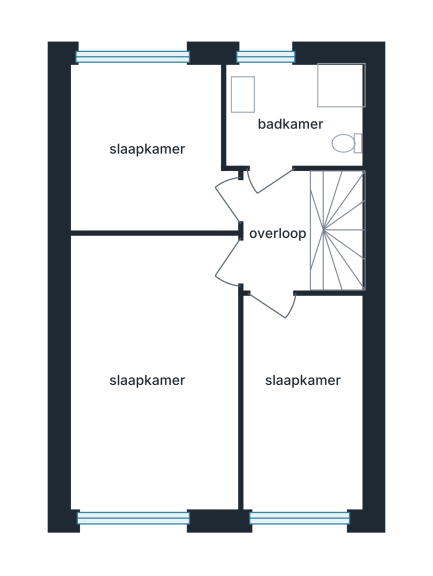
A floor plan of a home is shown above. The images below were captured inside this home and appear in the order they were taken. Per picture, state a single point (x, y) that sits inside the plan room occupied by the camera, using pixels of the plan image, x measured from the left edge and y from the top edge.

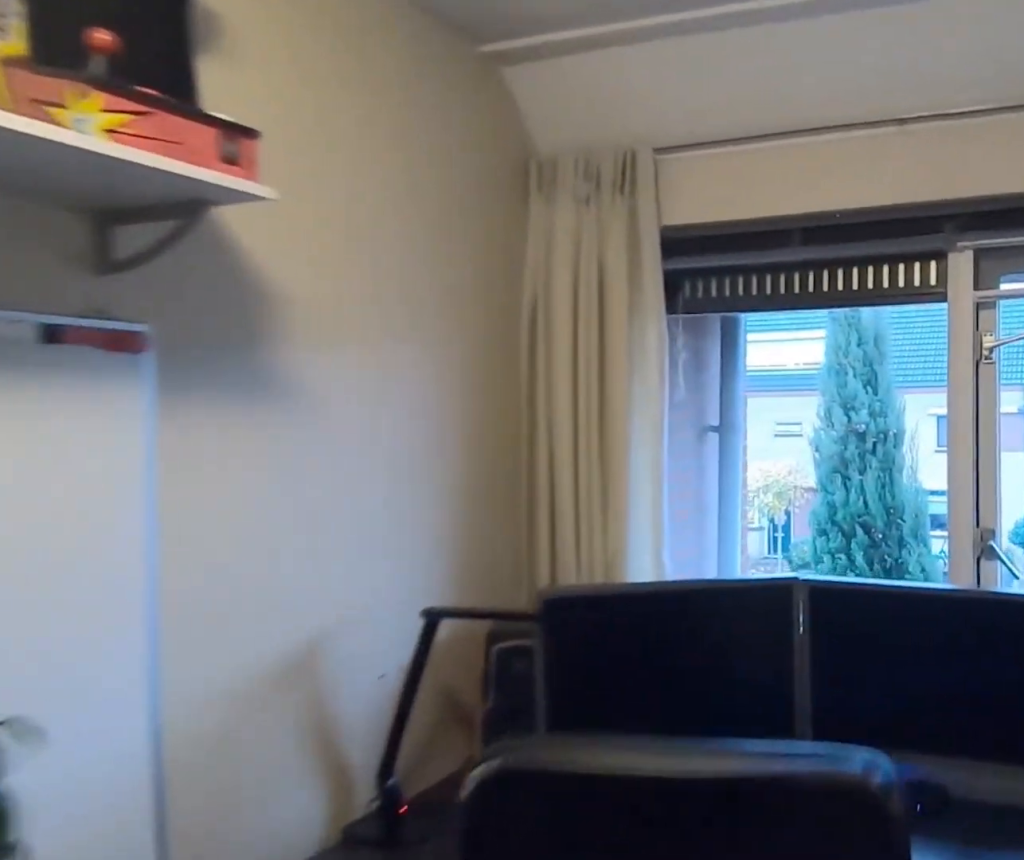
(304, 404)
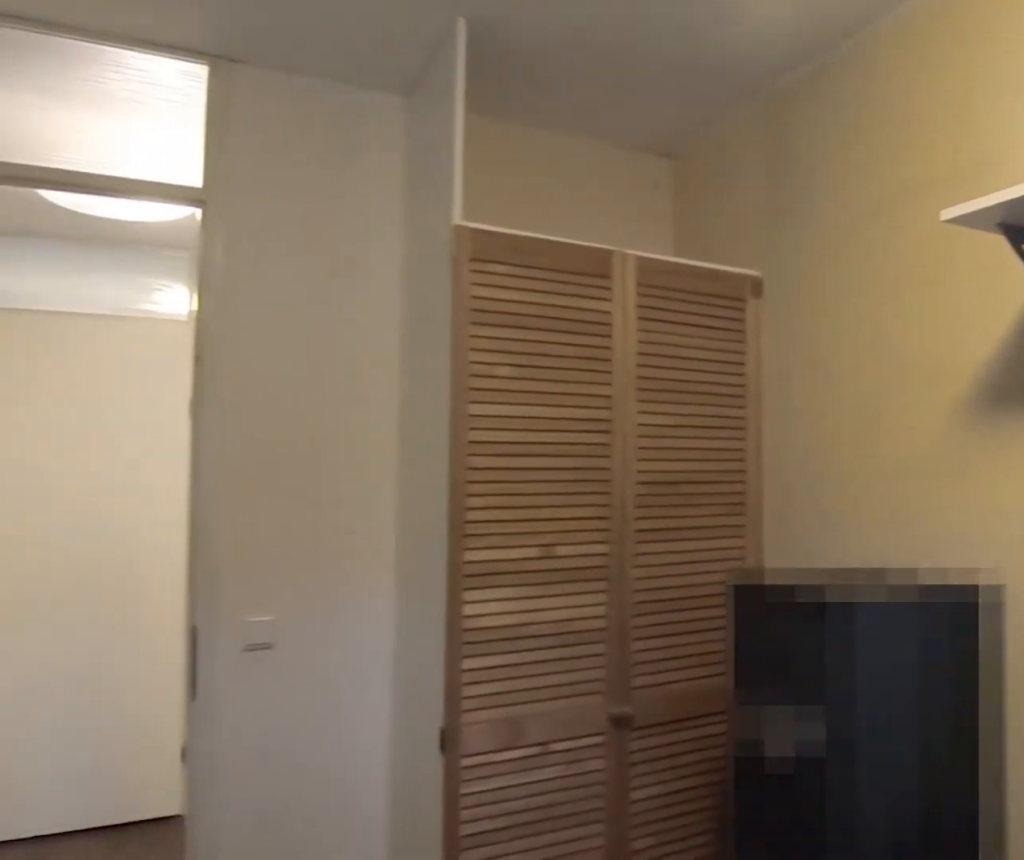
(304, 404)
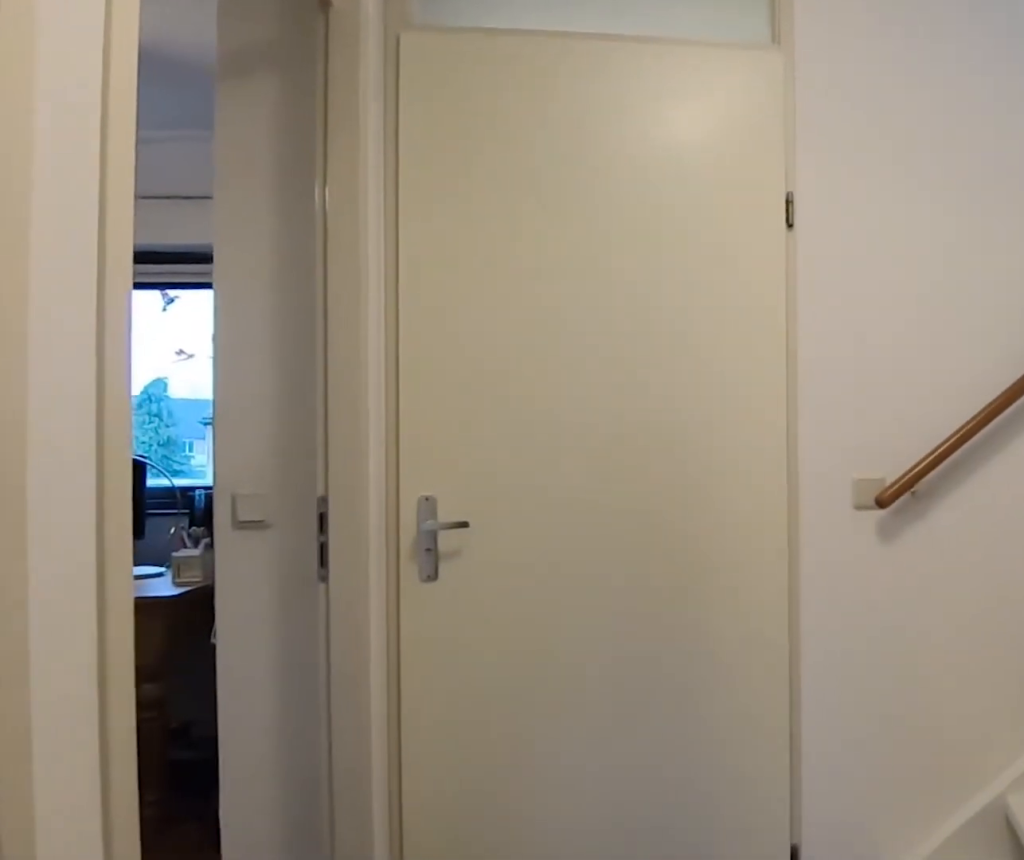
(275, 230)
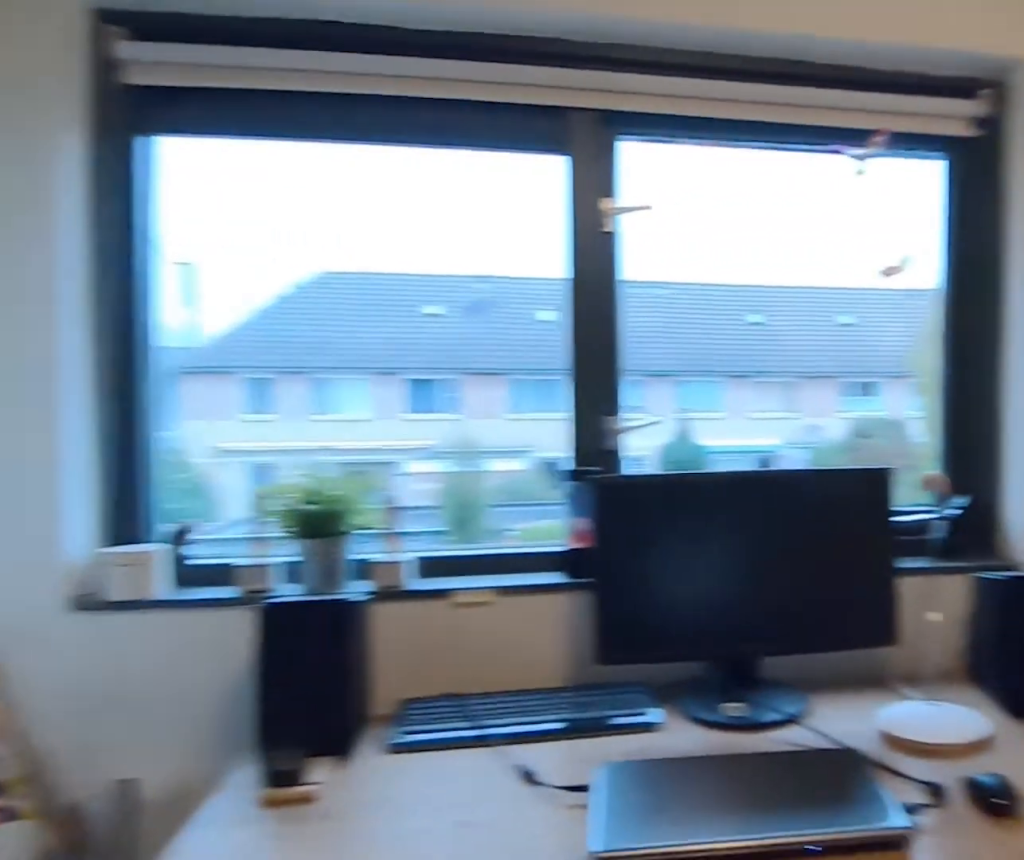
(147, 148)
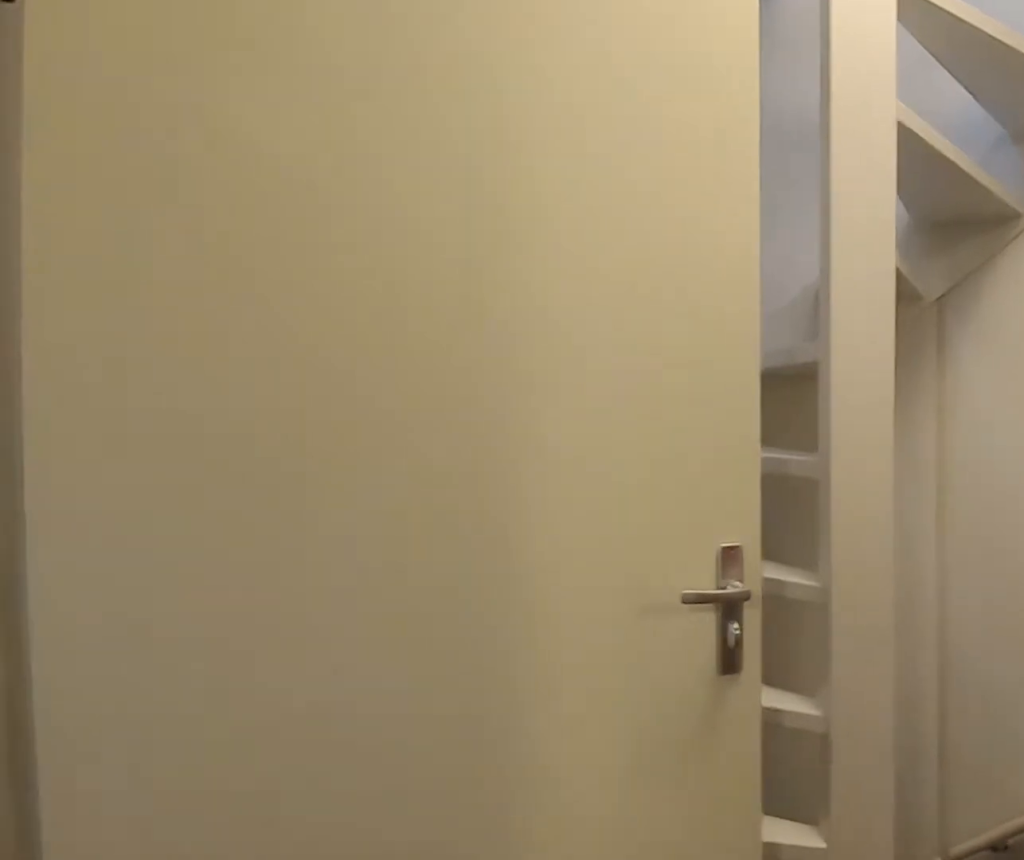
(276, 230)
